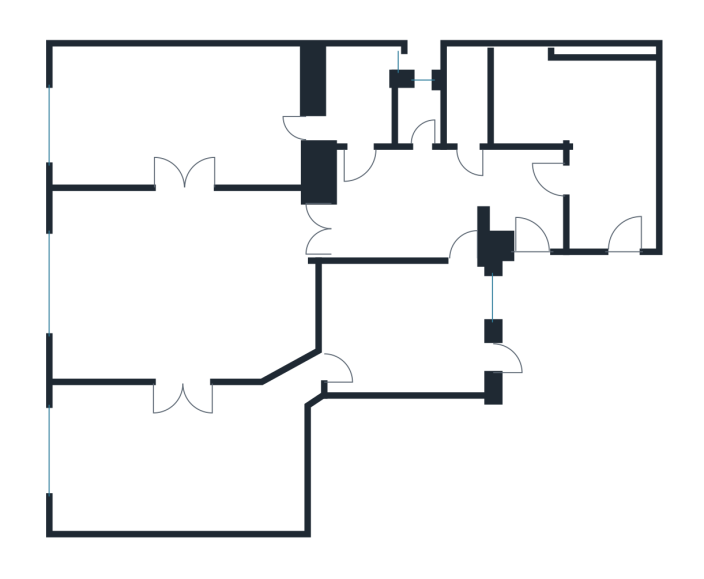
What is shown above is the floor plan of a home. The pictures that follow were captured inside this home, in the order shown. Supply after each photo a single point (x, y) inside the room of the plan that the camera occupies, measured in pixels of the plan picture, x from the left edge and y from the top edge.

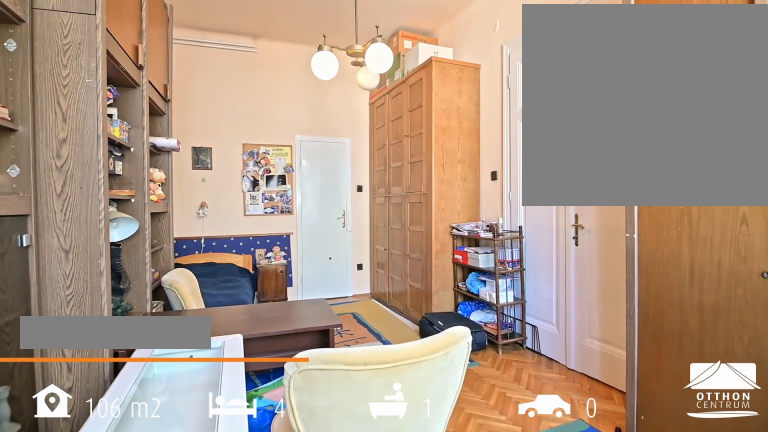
(181, 117)
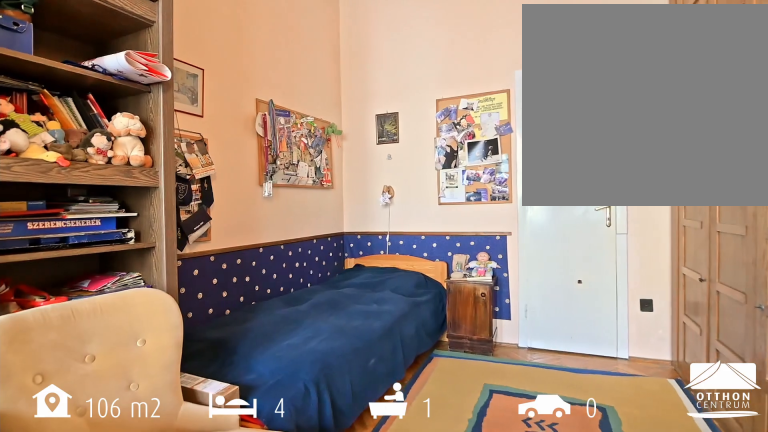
(181, 117)
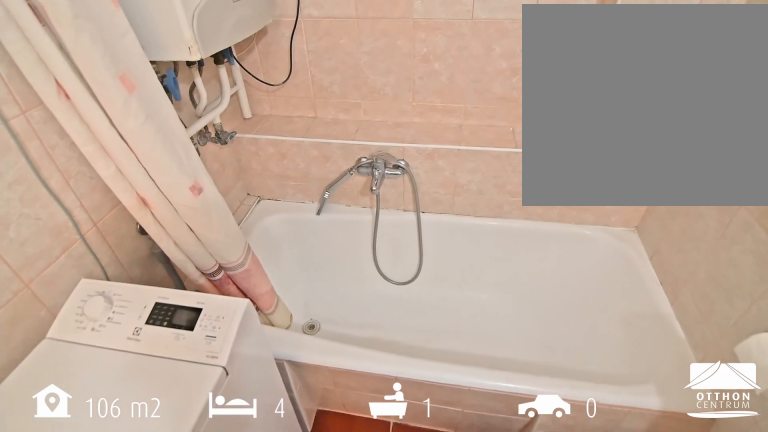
(358, 99)
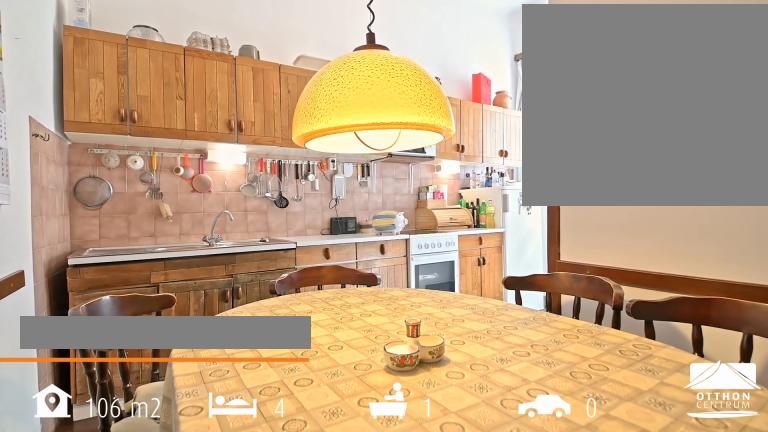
(598, 107)
